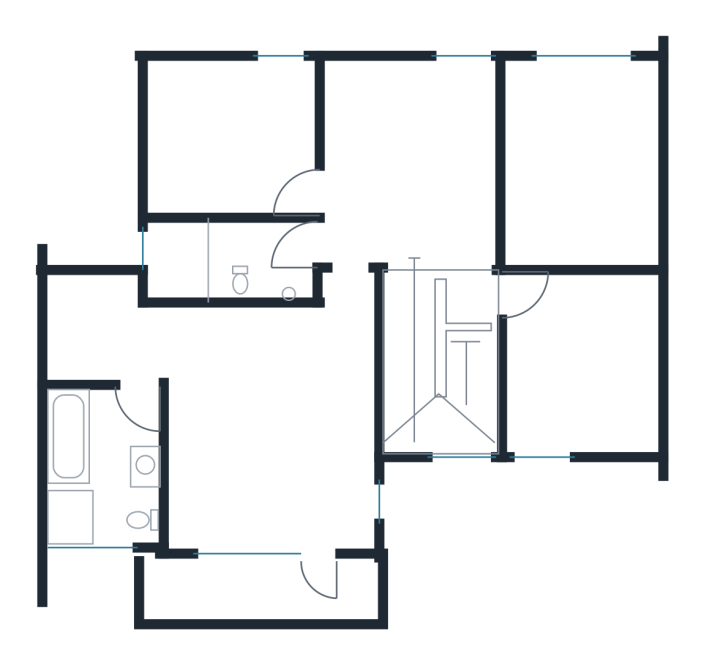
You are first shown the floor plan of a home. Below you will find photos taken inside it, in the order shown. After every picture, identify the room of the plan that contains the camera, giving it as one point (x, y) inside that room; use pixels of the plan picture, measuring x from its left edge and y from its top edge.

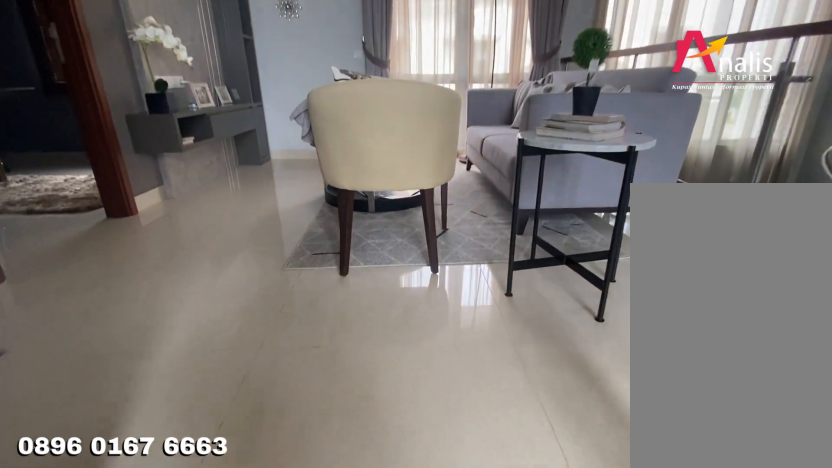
(412, 155)
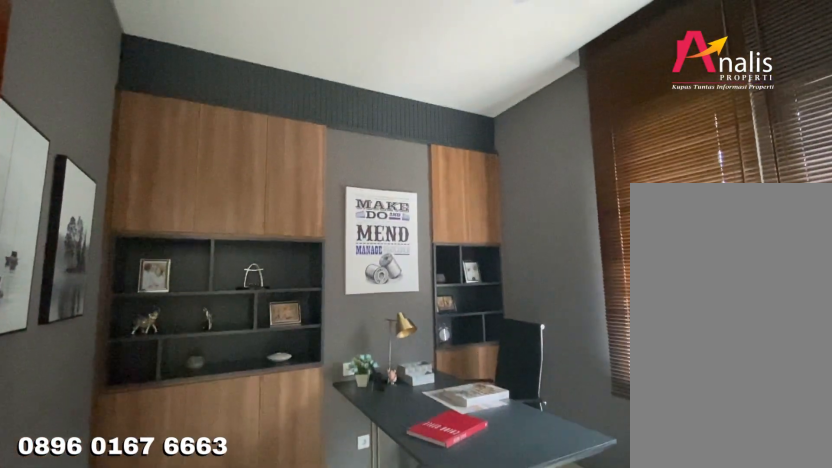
(229, 138)
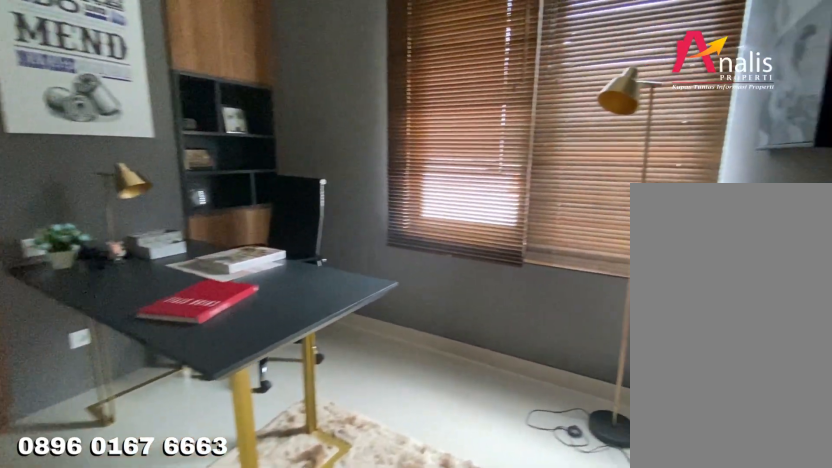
(229, 138)
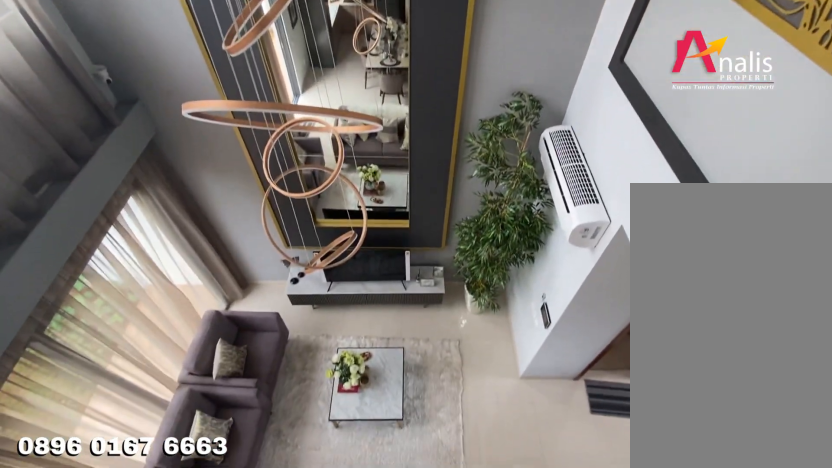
(412, 153)
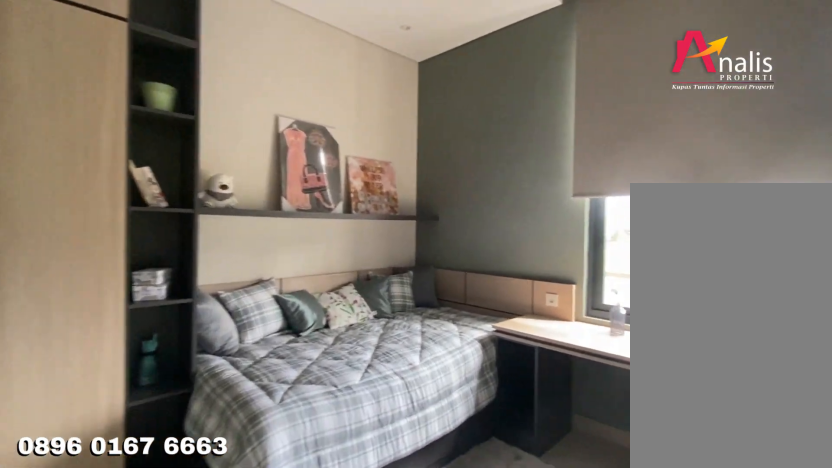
(582, 360)
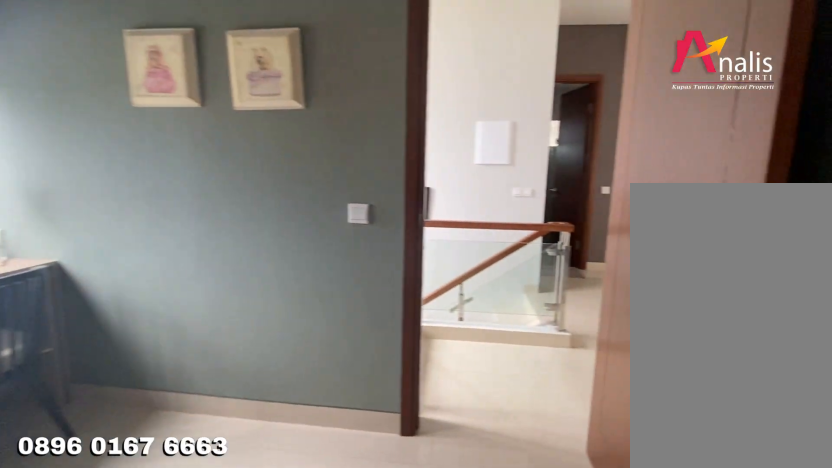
(582, 359)
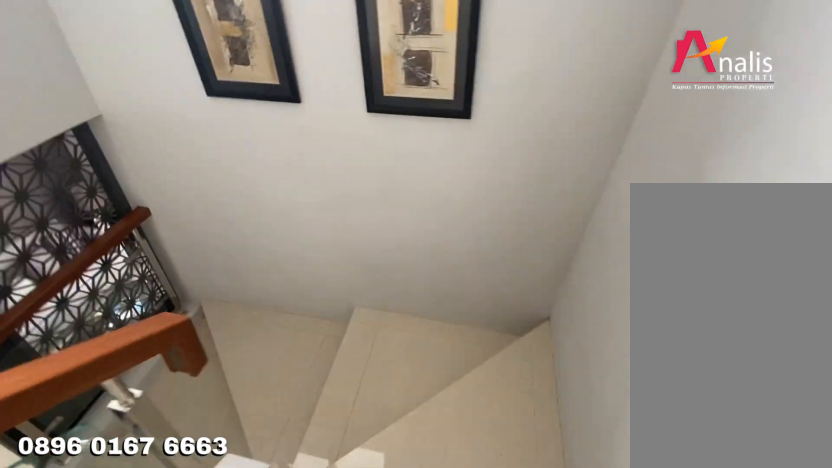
(434, 374)
